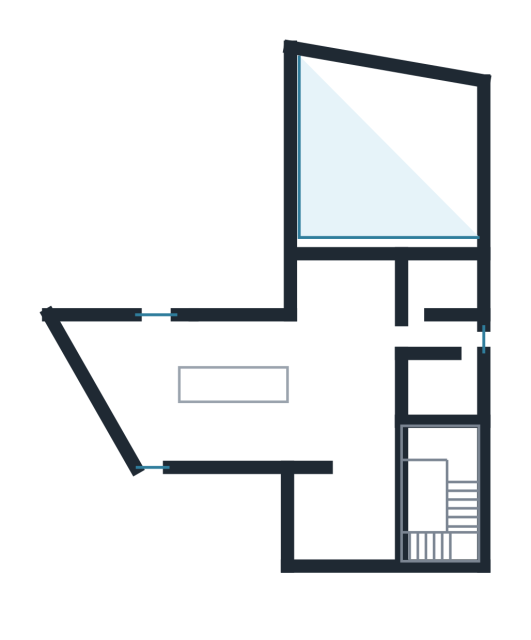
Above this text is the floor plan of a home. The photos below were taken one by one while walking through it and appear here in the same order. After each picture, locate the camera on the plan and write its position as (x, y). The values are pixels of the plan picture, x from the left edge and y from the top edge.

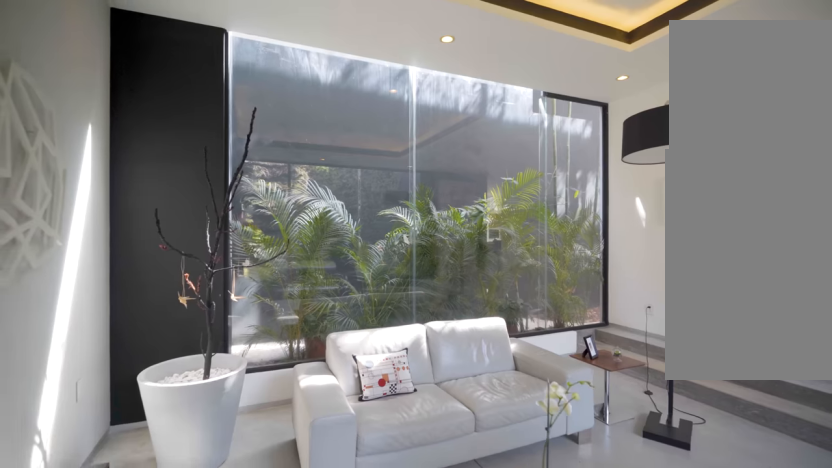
(392, 94)
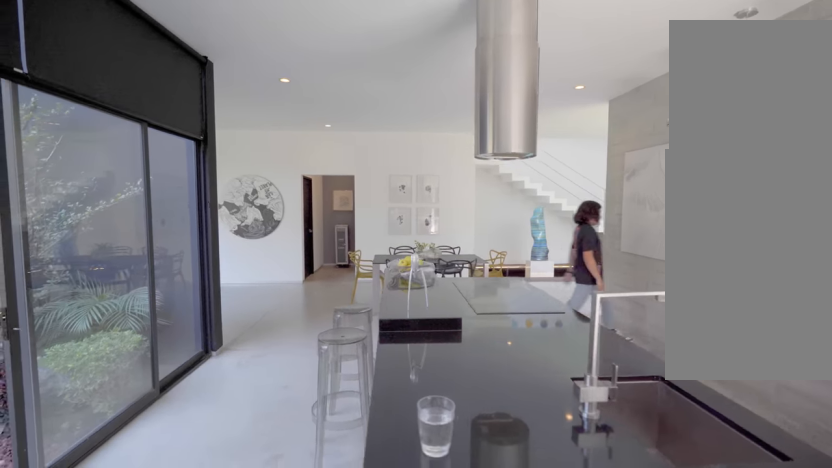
(222, 321)
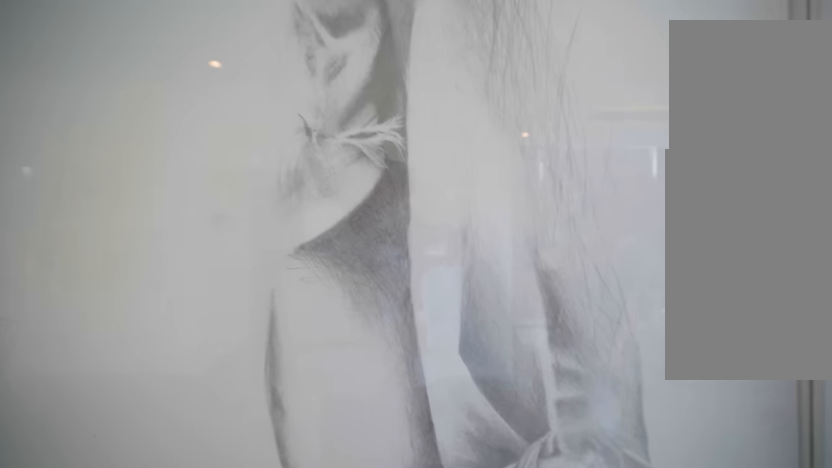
(337, 296)
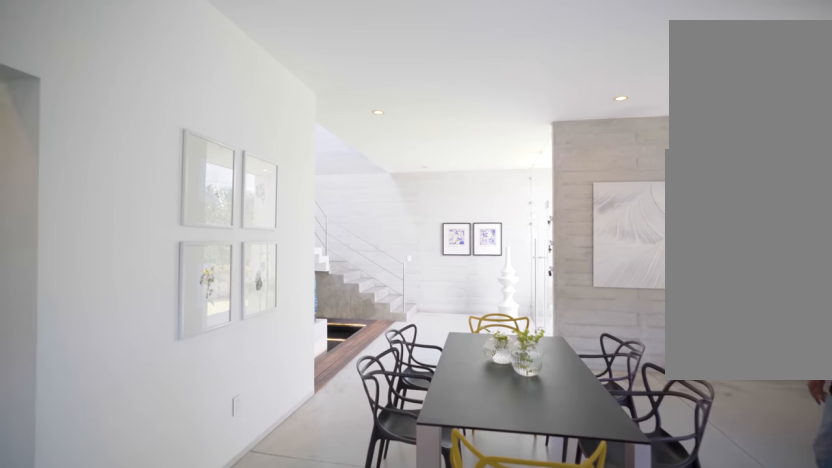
(372, 342)
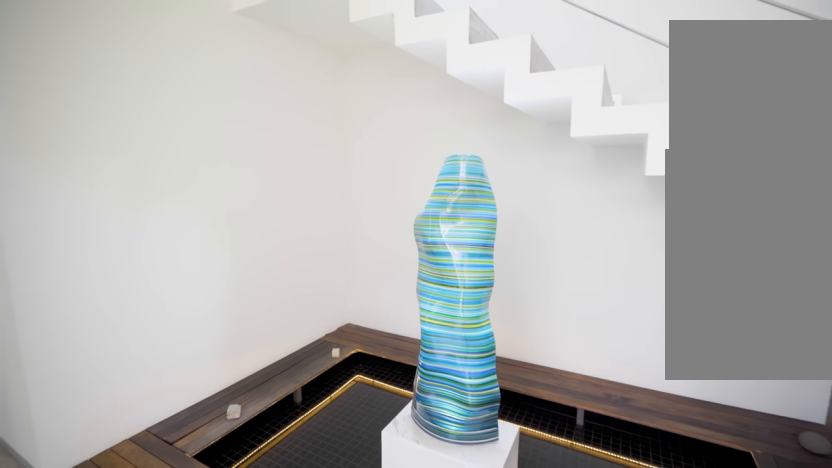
(376, 484)
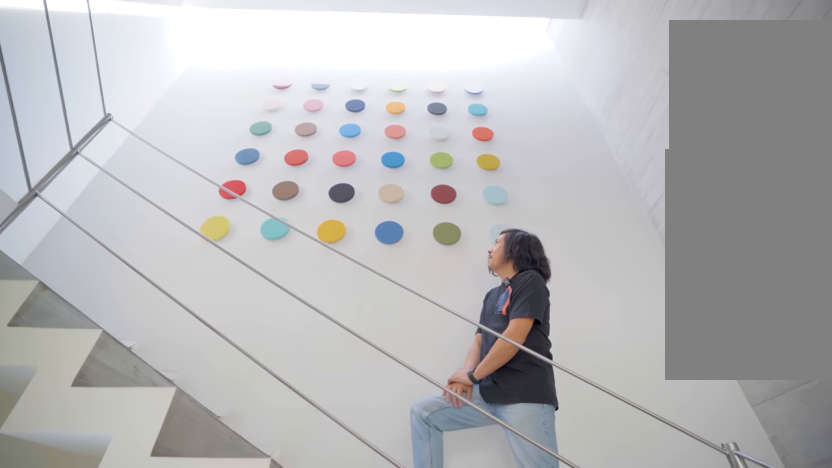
(375, 493)
